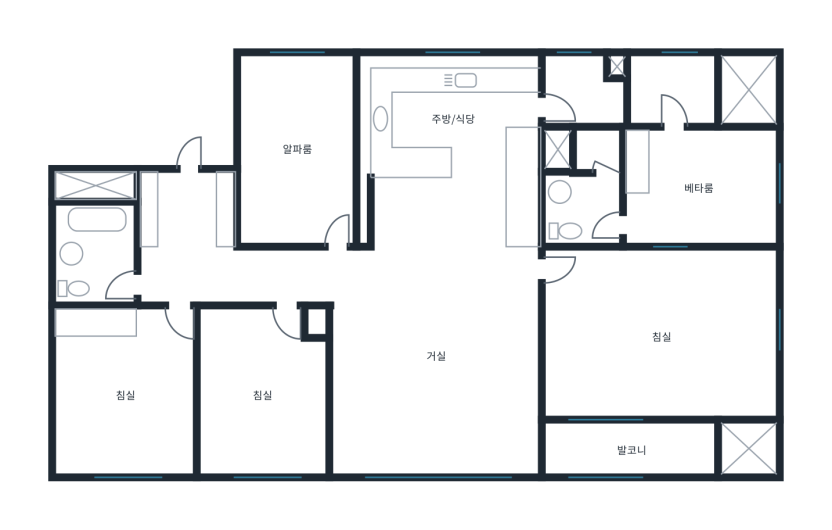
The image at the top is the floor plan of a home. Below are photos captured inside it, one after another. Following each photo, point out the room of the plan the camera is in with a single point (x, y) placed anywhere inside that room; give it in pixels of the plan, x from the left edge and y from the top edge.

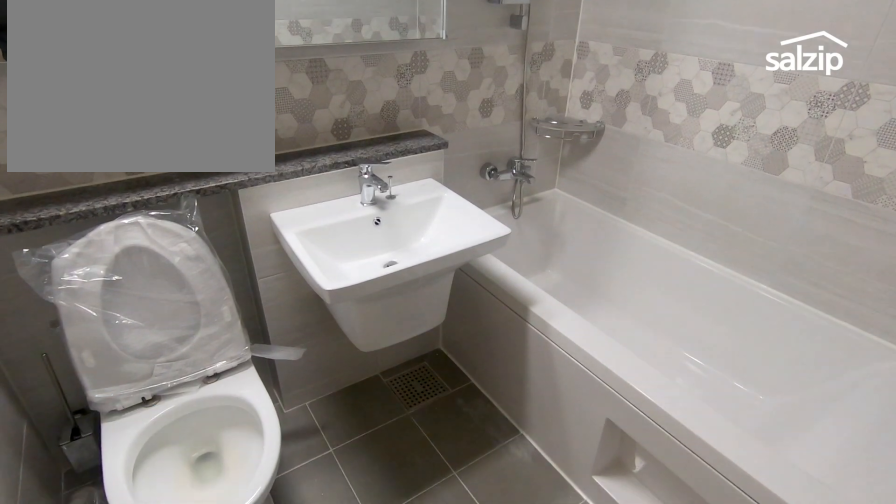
(97, 258)
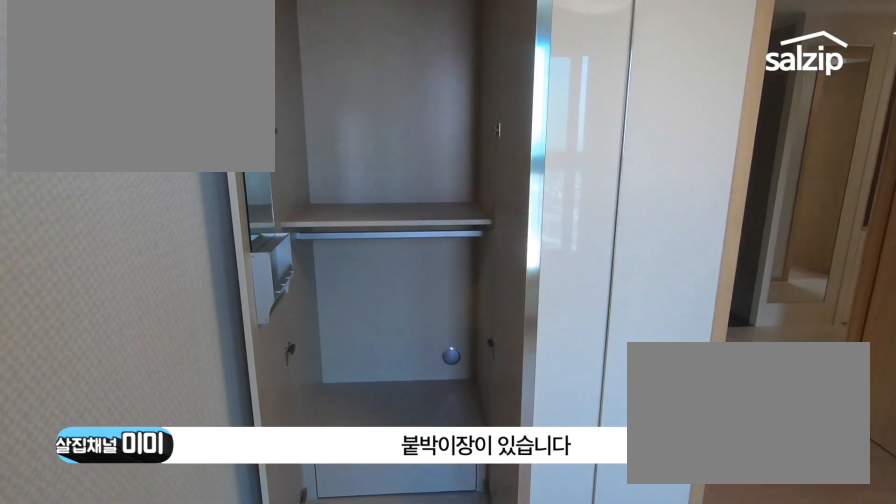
(126, 392)
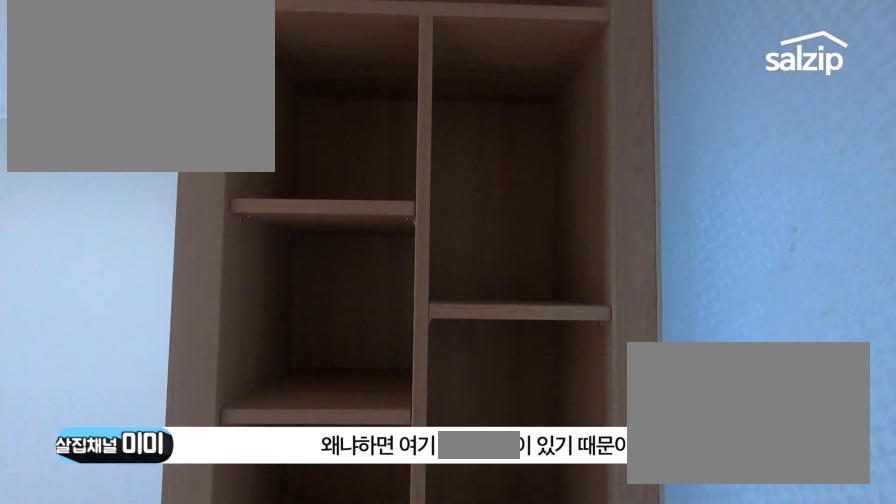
(126, 392)
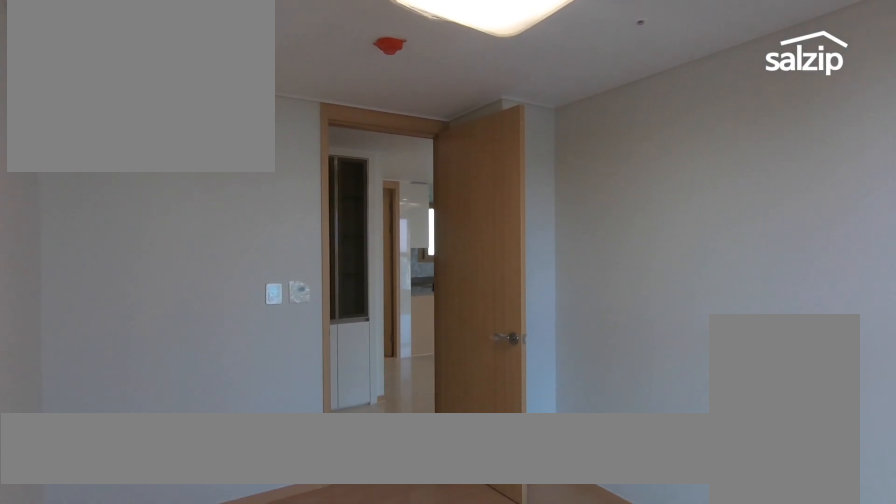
(261, 390)
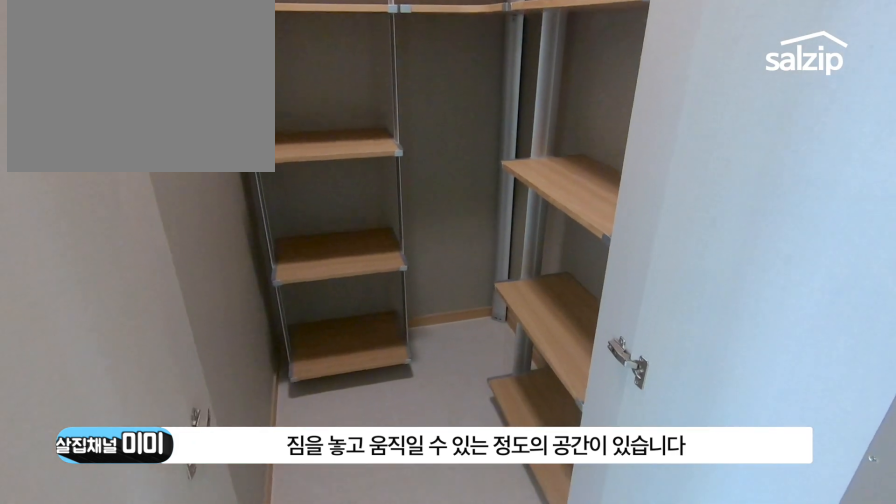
(298, 151)
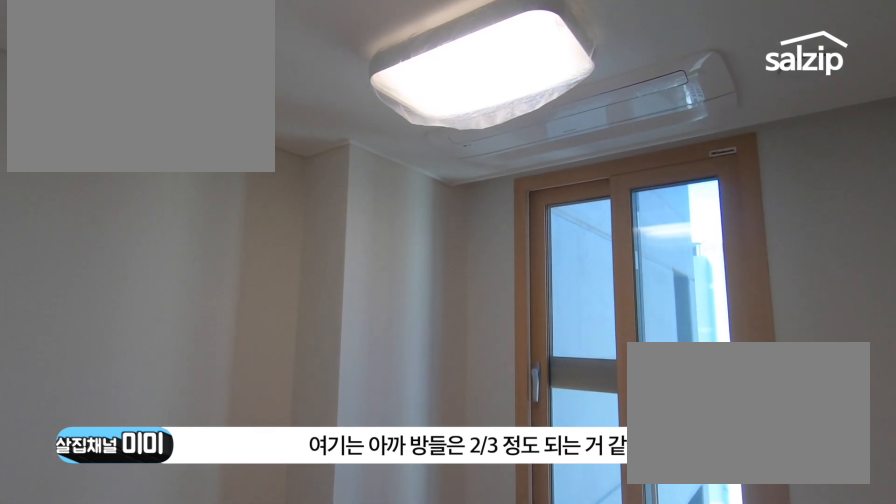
(298, 151)
